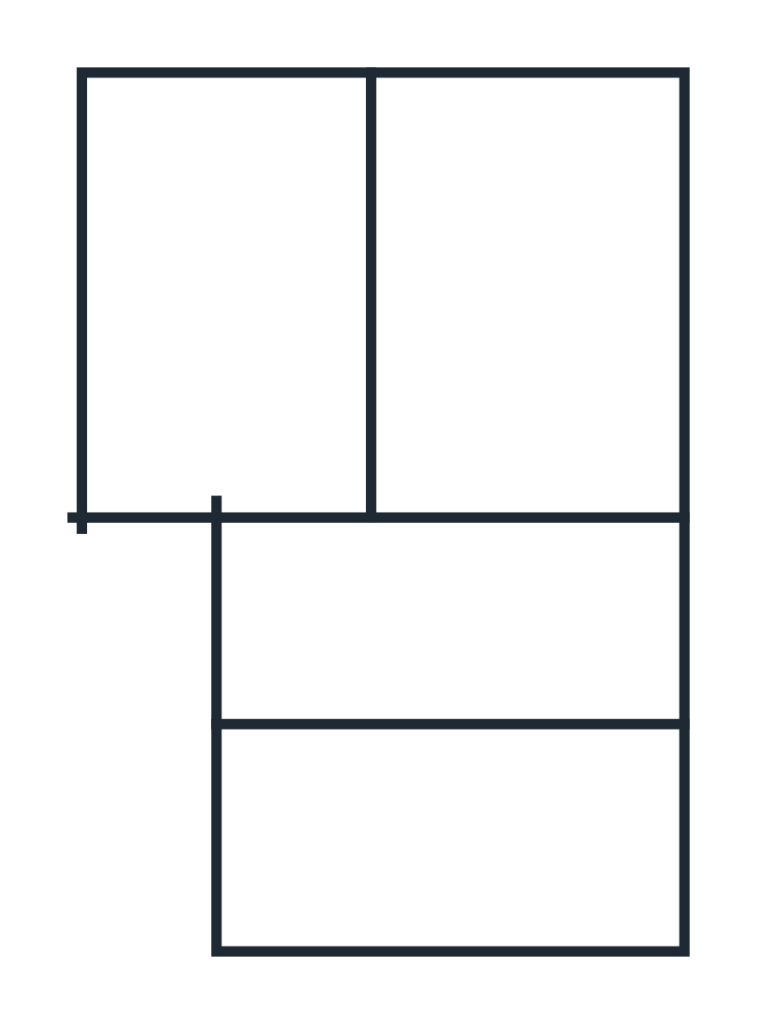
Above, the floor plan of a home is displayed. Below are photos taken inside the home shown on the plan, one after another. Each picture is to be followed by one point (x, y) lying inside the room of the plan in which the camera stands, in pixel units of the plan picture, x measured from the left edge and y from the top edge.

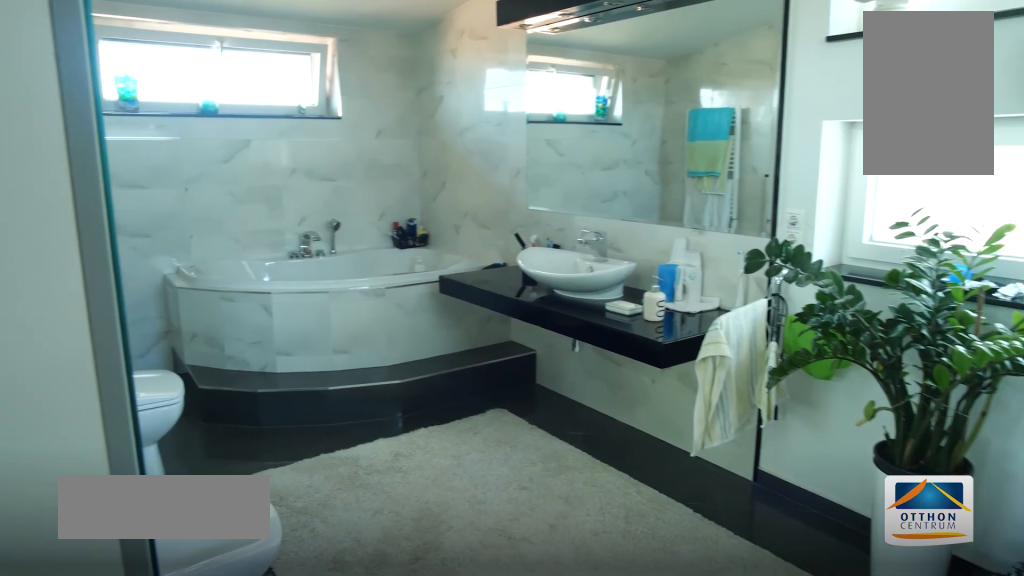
(451, 849)
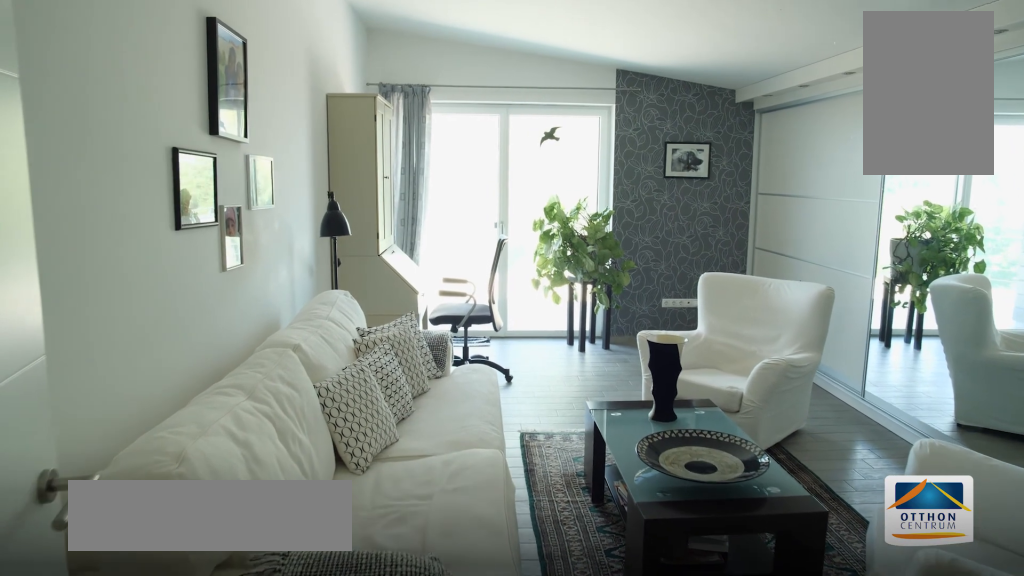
(525, 296)
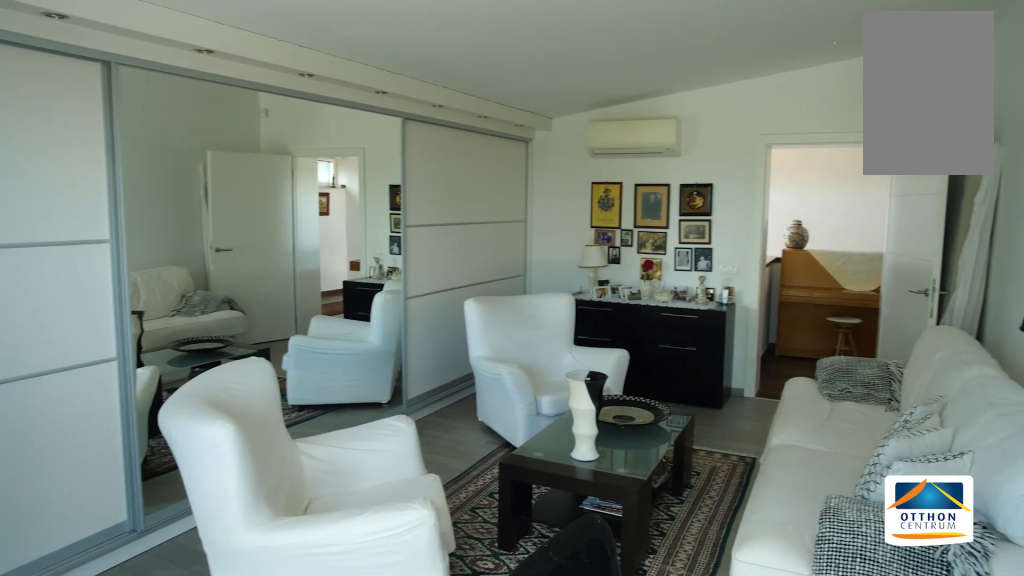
(525, 296)
